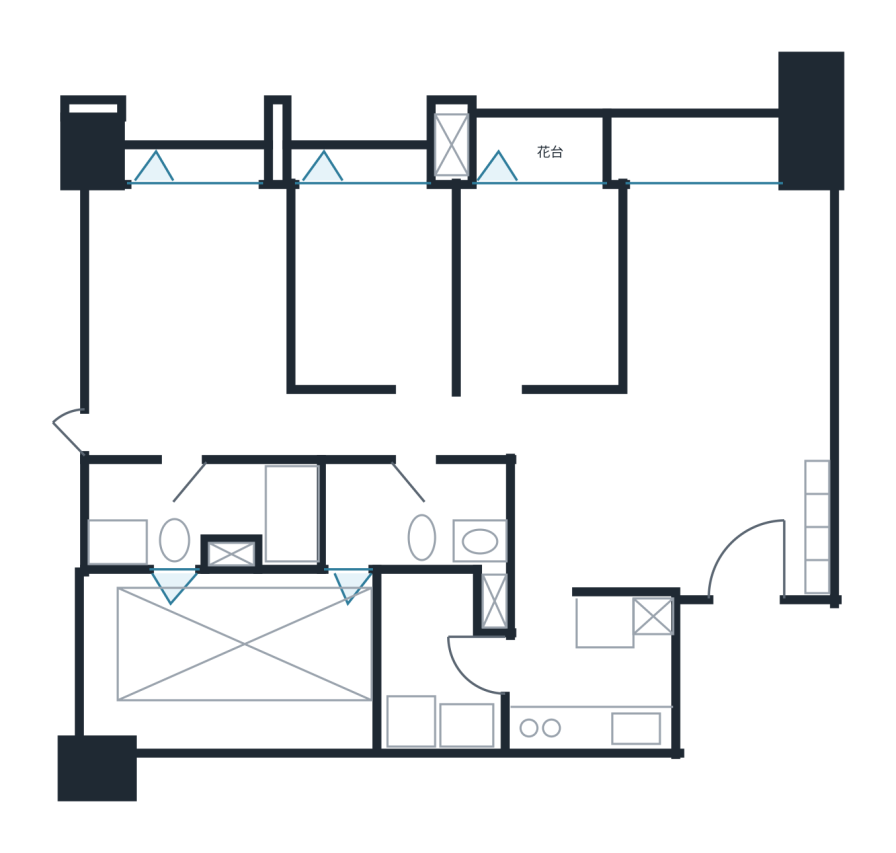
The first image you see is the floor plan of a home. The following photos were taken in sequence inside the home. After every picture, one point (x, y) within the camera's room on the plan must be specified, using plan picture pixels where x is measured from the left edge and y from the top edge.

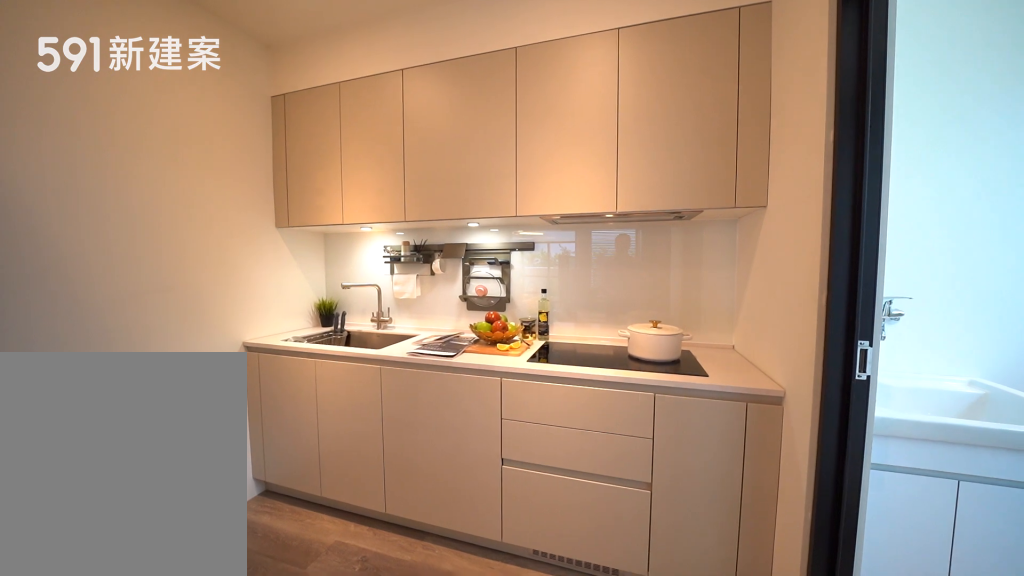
(597, 673)
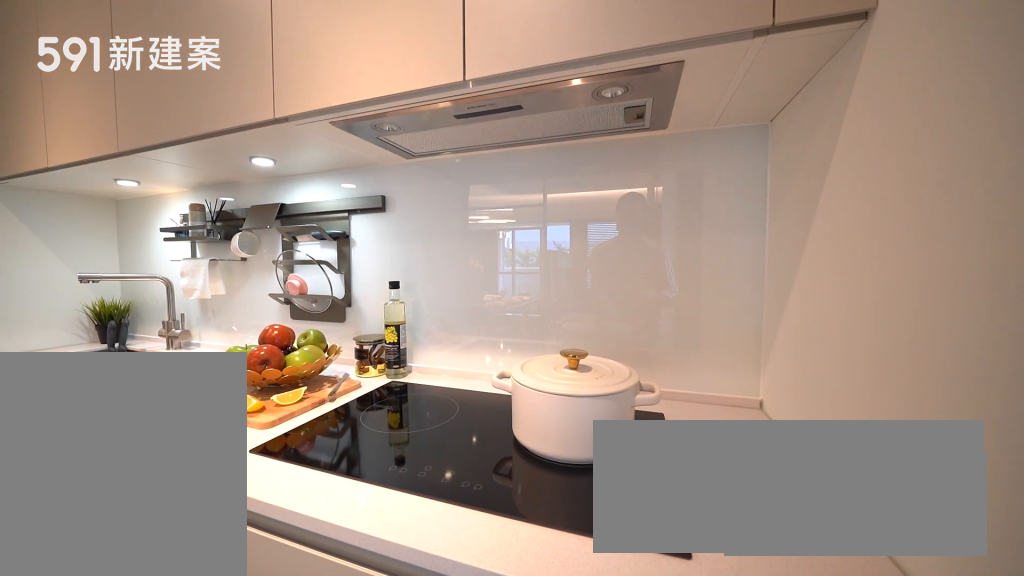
(597, 673)
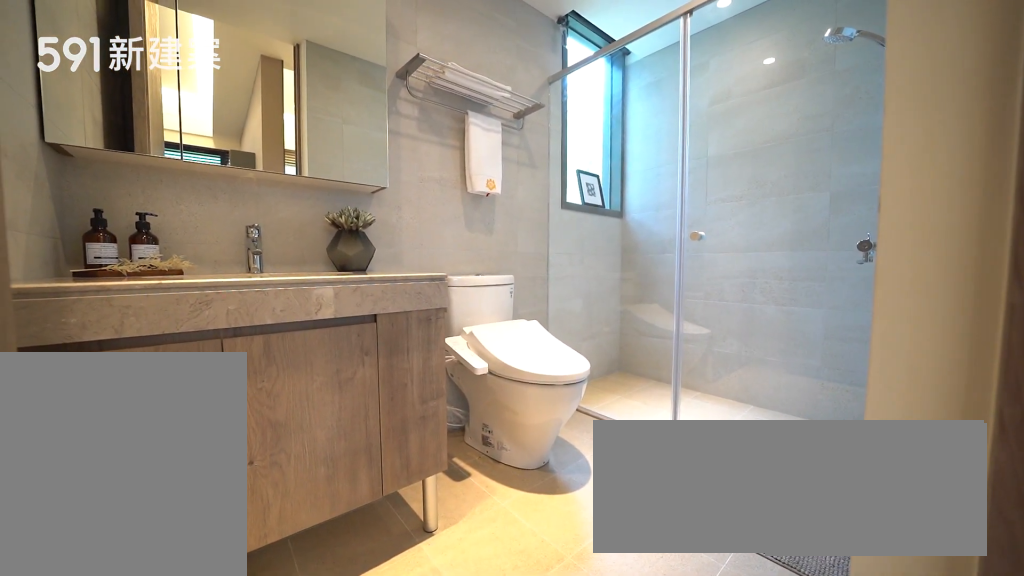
(411, 515)
